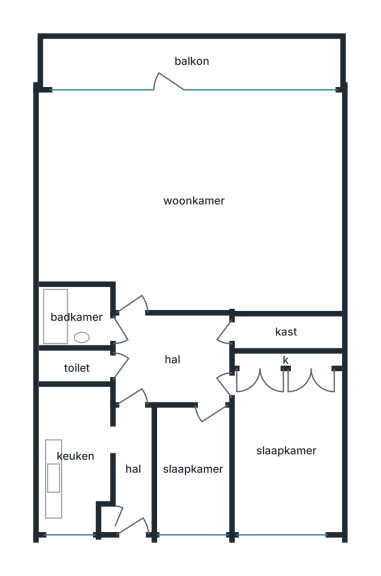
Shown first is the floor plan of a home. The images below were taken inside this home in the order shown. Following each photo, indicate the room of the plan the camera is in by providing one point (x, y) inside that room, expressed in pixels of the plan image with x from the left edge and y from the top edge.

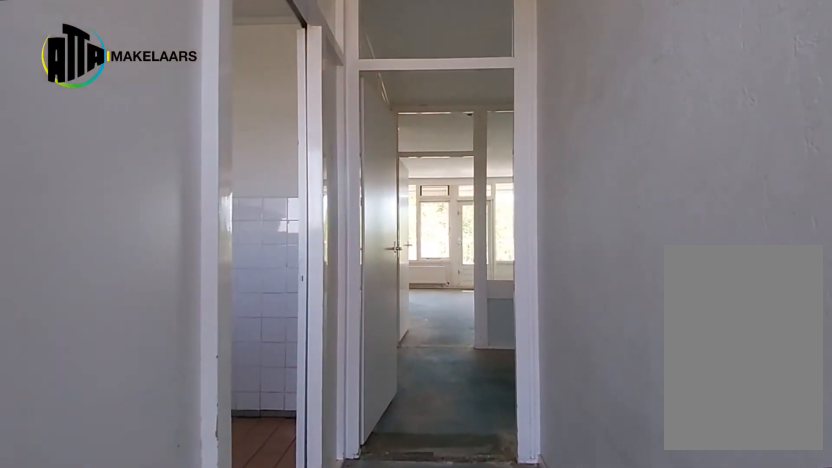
(133, 467)
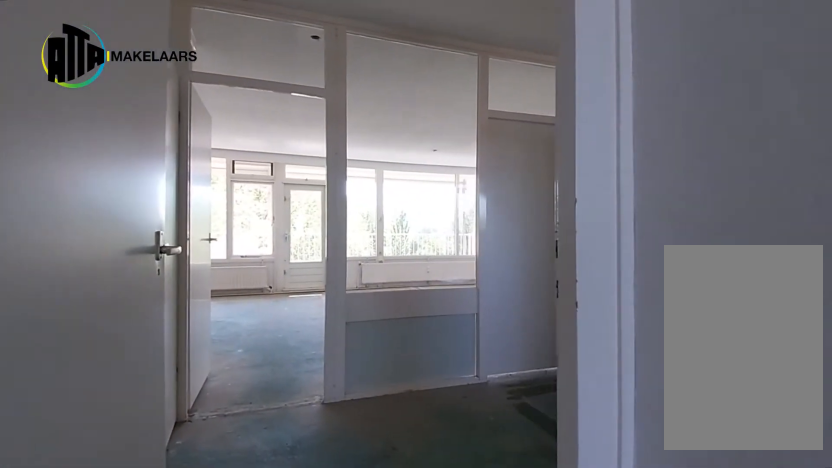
(133, 467)
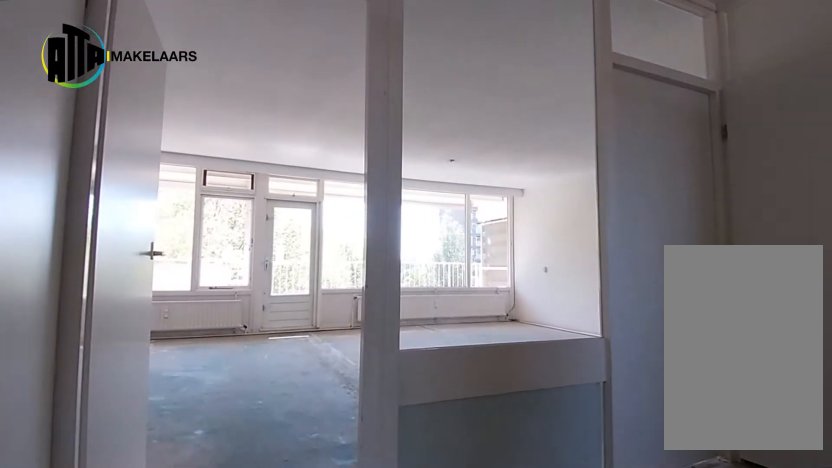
(173, 358)
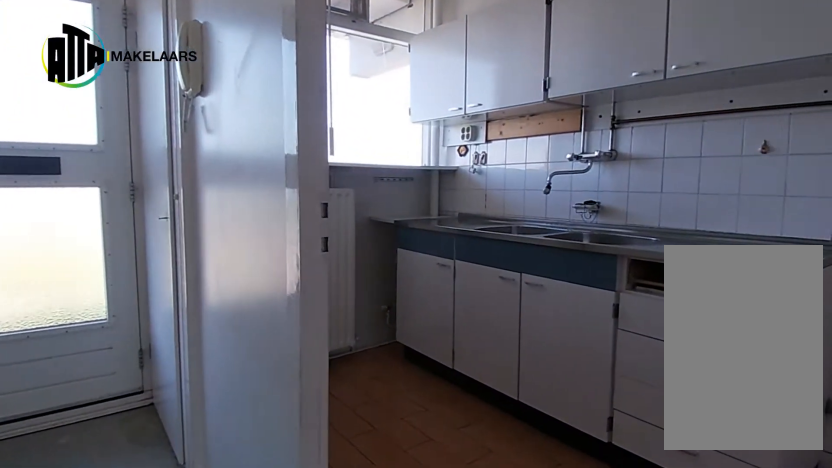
(133, 467)
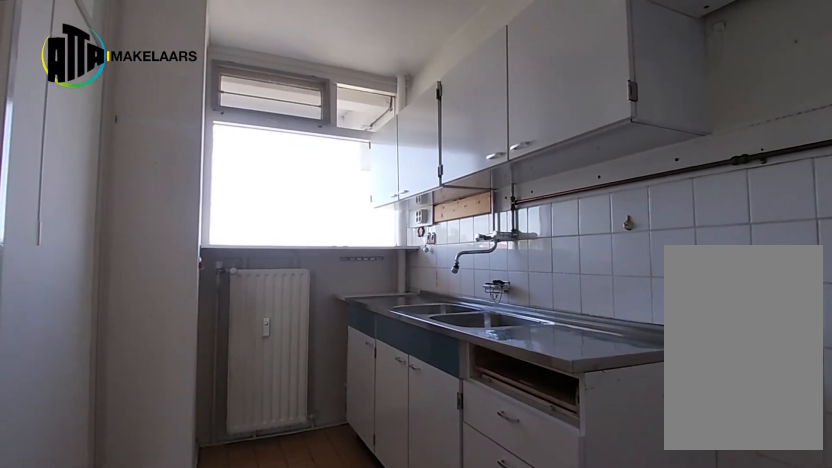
(75, 455)
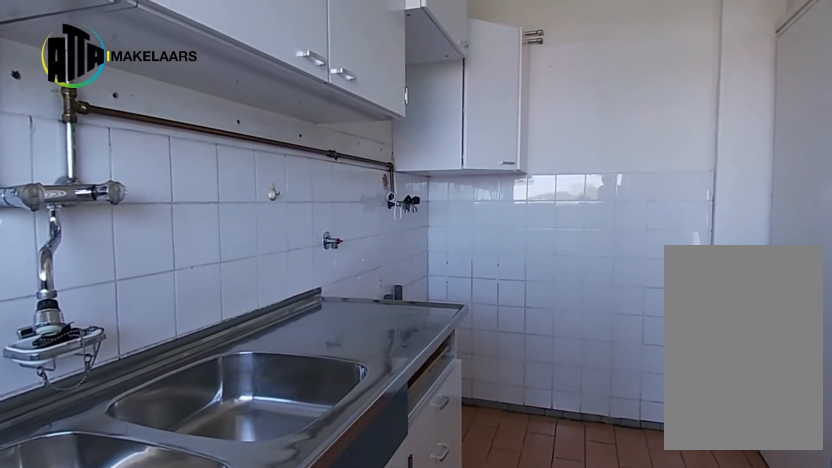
(75, 455)
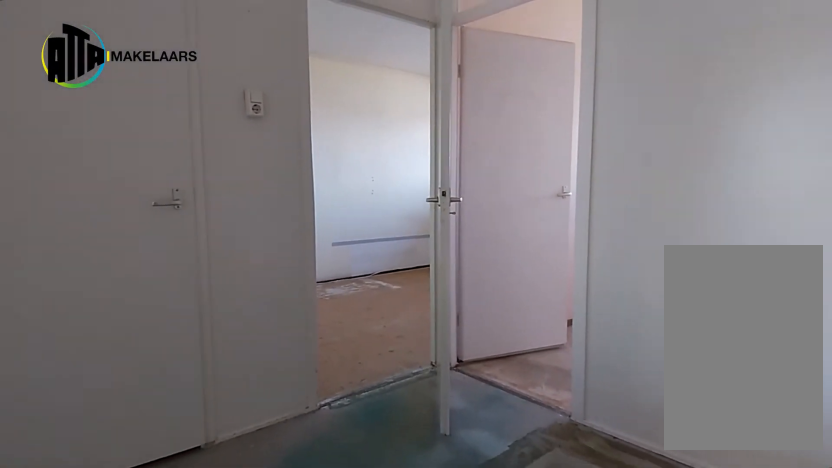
(173, 358)
